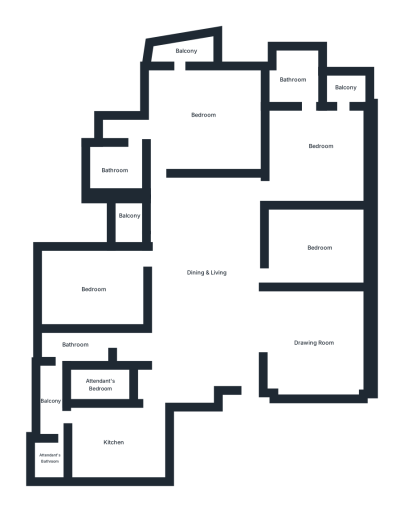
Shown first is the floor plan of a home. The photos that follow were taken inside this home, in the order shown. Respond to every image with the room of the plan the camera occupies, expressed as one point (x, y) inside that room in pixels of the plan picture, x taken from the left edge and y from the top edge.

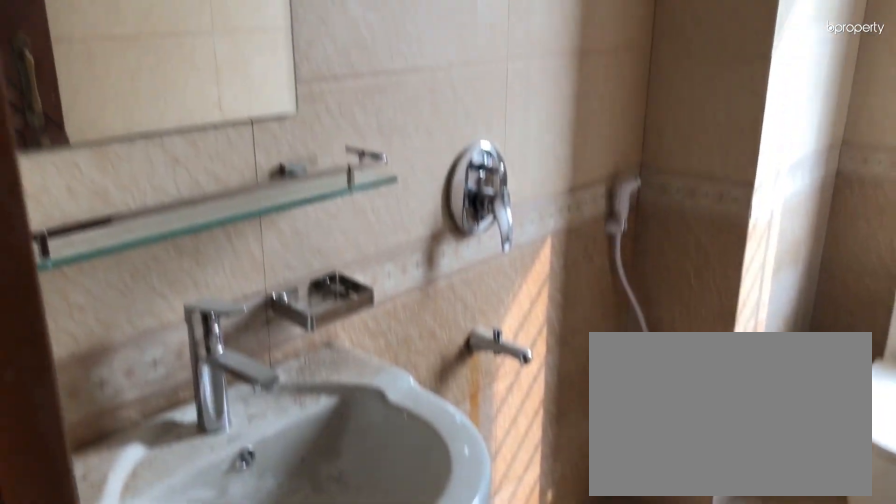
(75, 346)
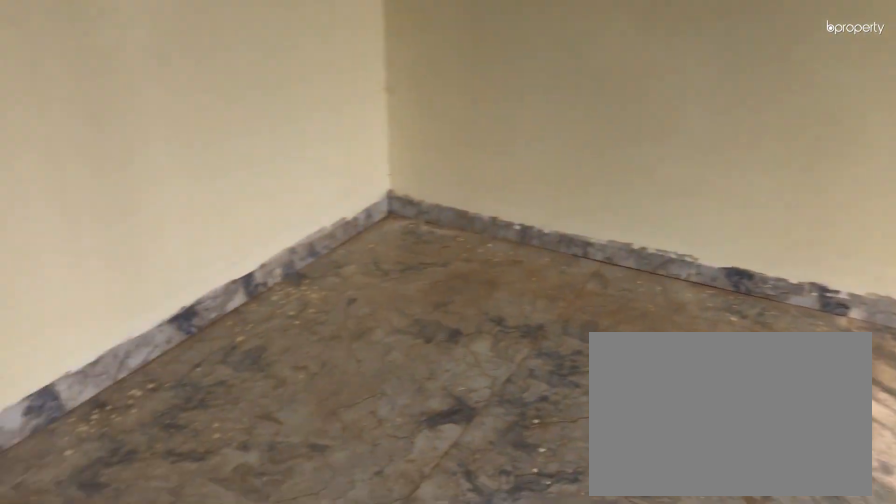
(93, 290)
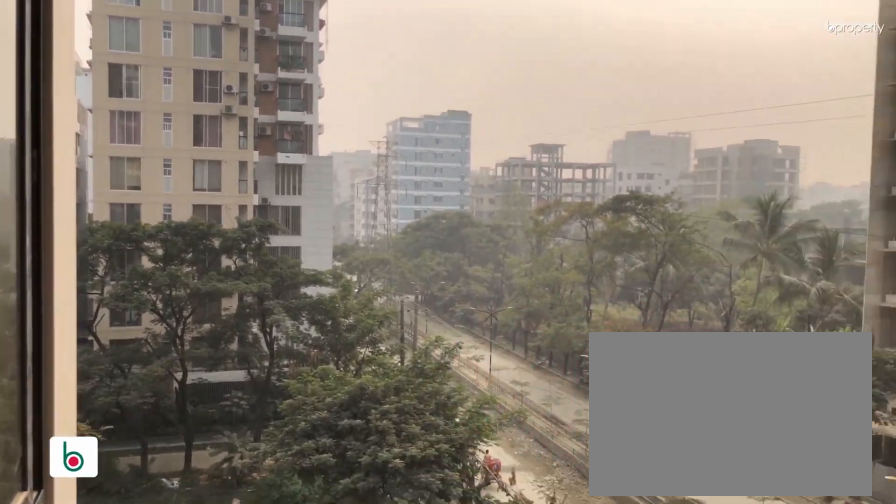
(129, 220)
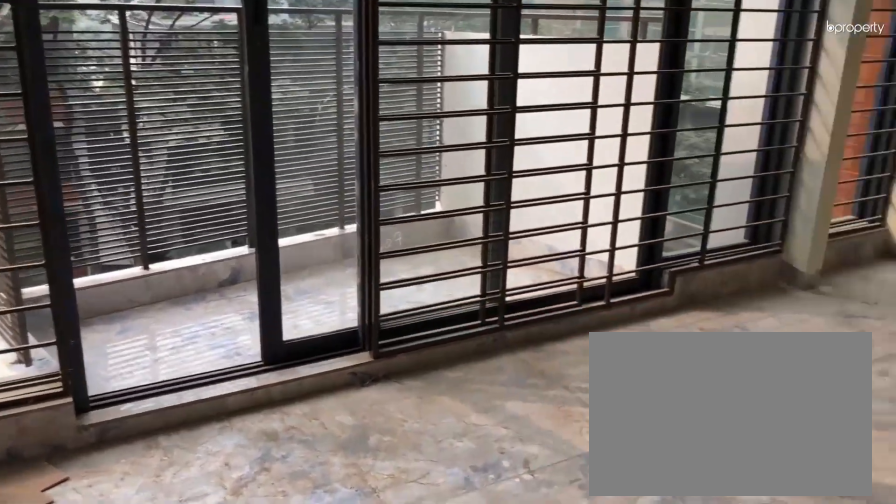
(204, 120)
